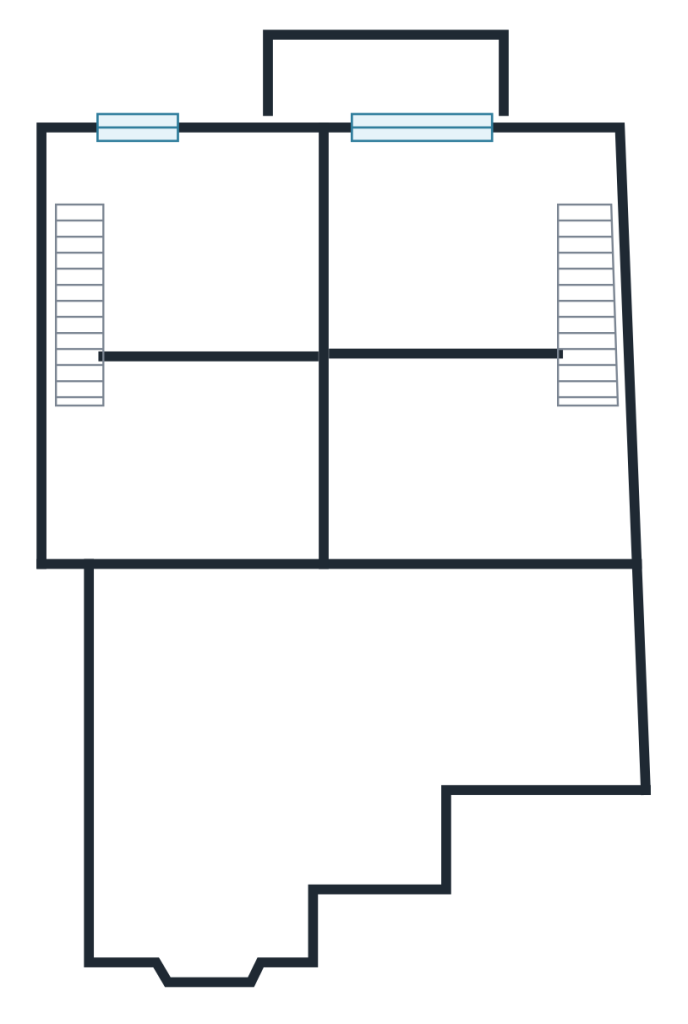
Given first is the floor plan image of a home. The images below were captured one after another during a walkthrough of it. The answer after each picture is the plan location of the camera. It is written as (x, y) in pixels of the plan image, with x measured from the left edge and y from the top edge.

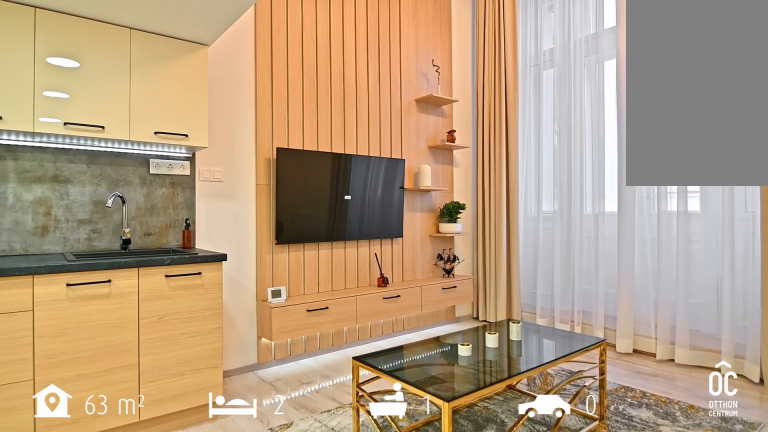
(445, 351)
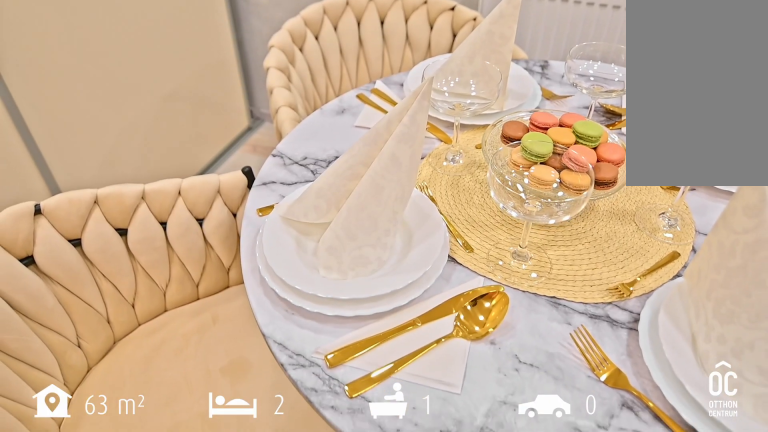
(445, 351)
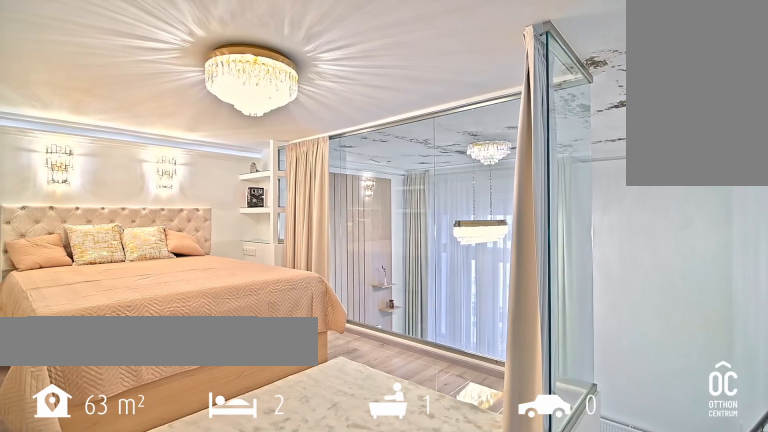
(458, 454)
